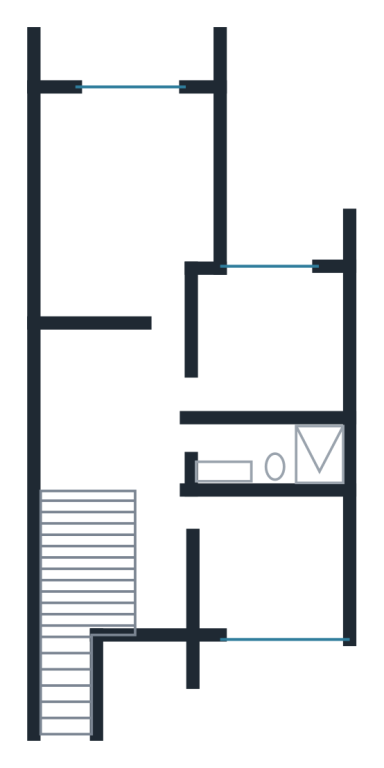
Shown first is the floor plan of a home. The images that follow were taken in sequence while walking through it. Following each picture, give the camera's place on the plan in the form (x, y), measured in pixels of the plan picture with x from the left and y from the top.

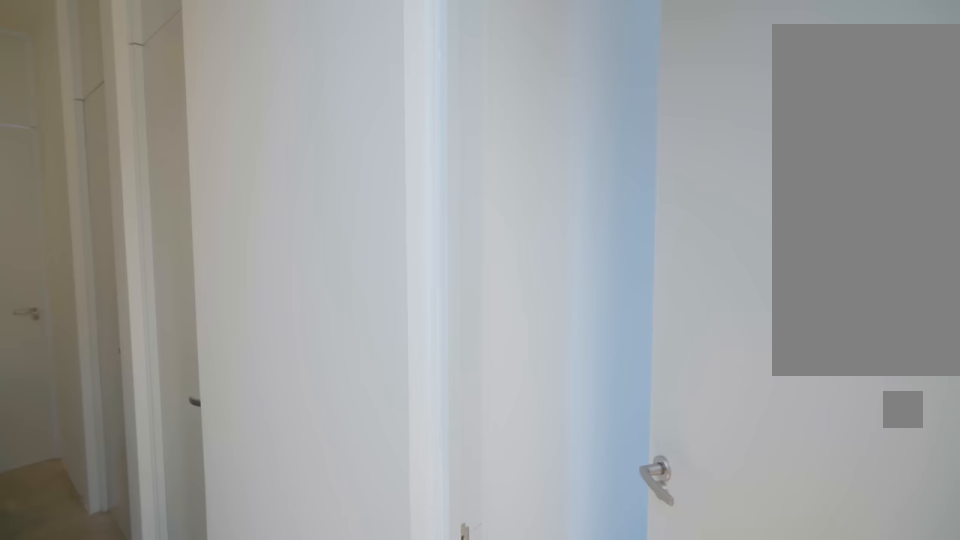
(154, 520)
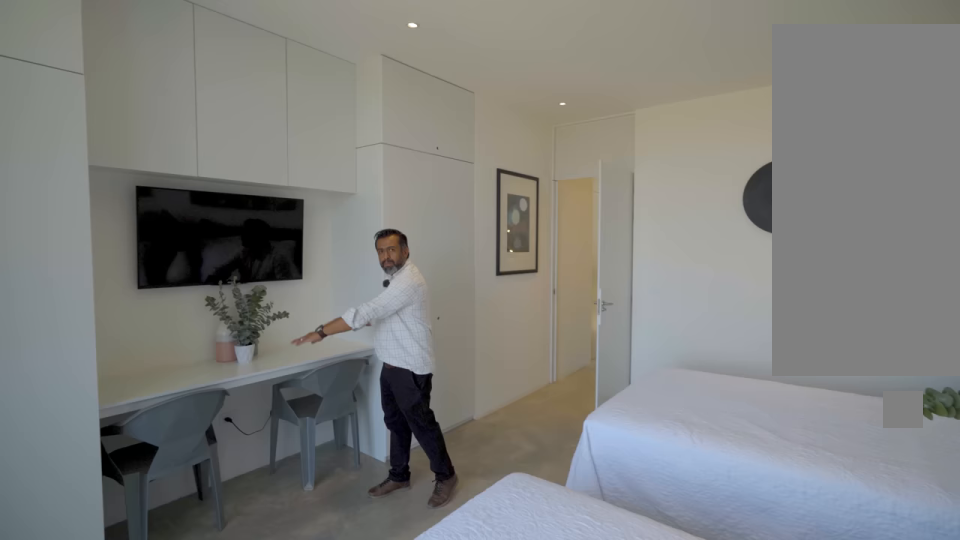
(159, 194)
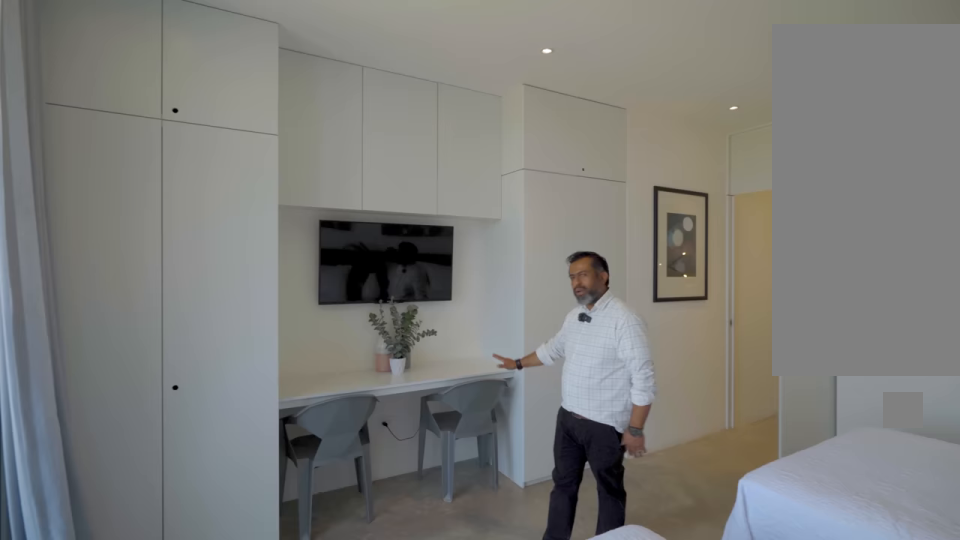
(159, 194)
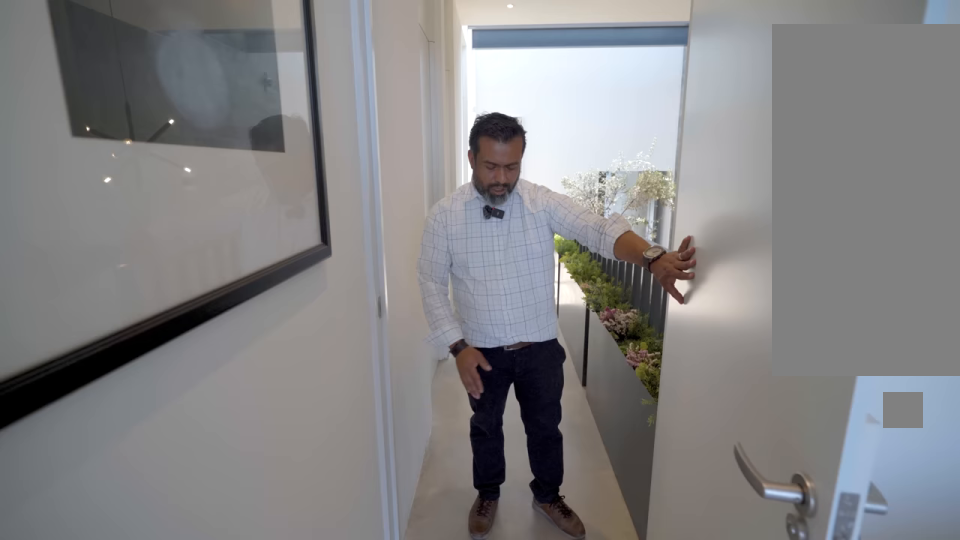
(170, 318)
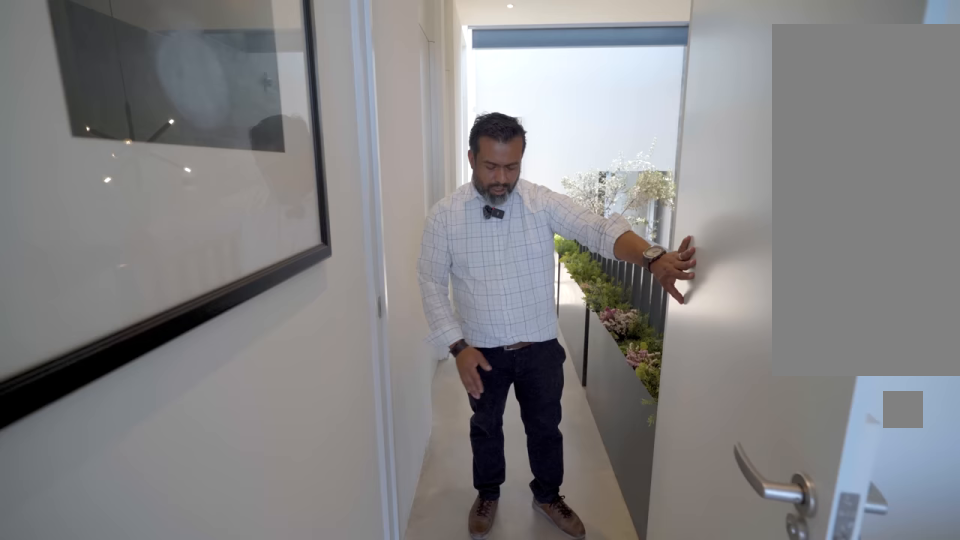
(170, 318)
